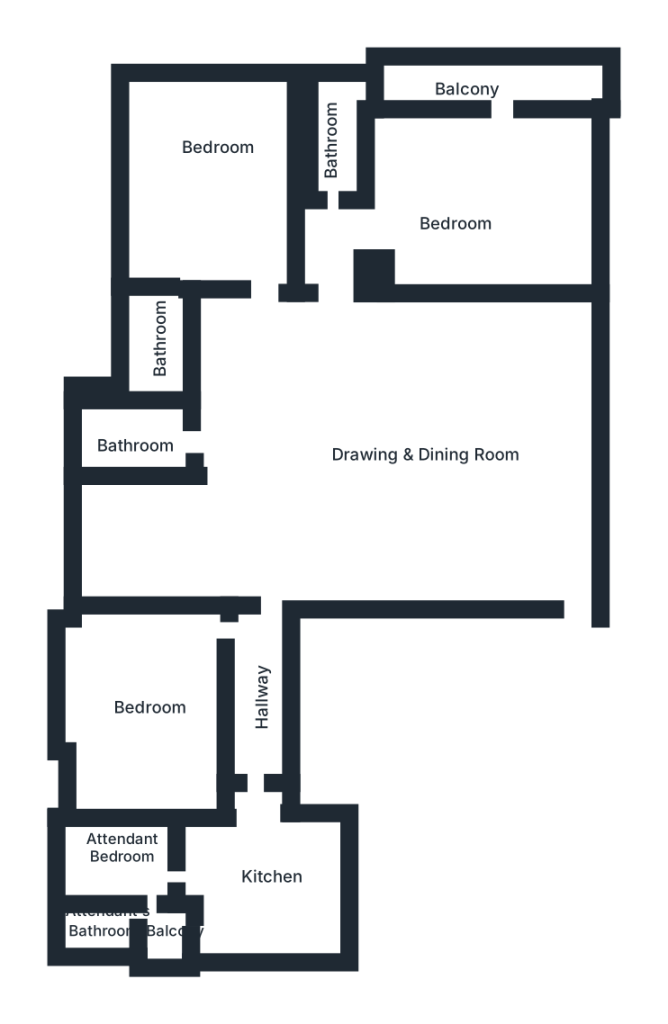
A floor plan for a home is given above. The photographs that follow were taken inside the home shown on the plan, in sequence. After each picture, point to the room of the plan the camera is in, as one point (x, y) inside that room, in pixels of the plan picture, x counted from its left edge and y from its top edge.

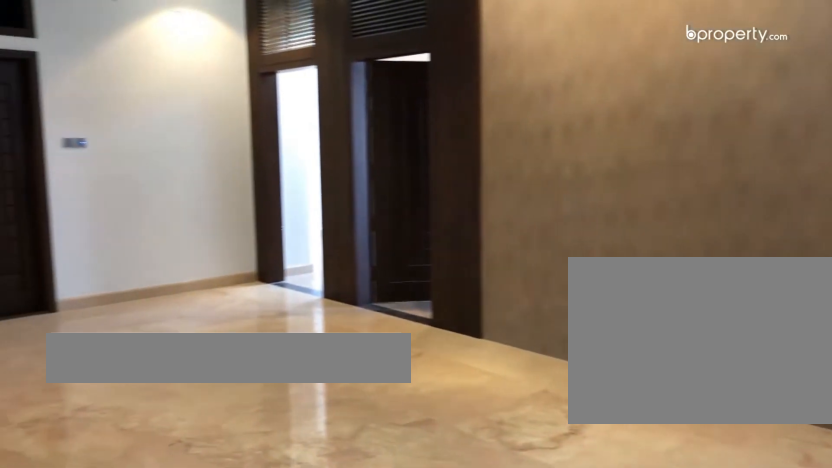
(500, 495)
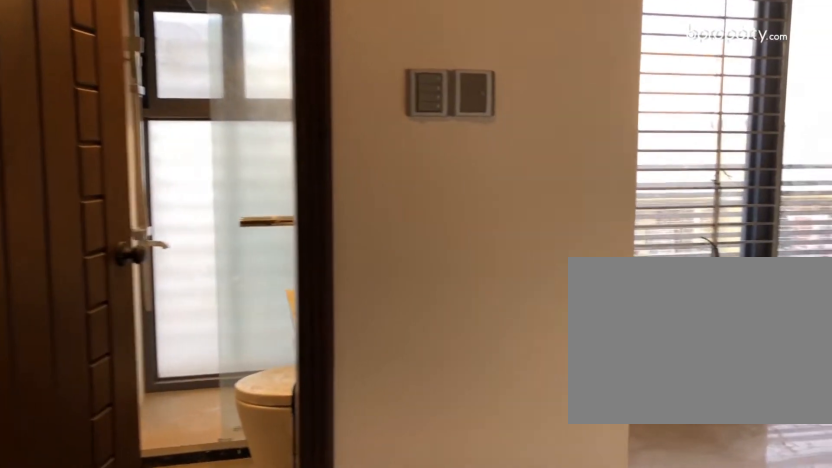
(480, 196)
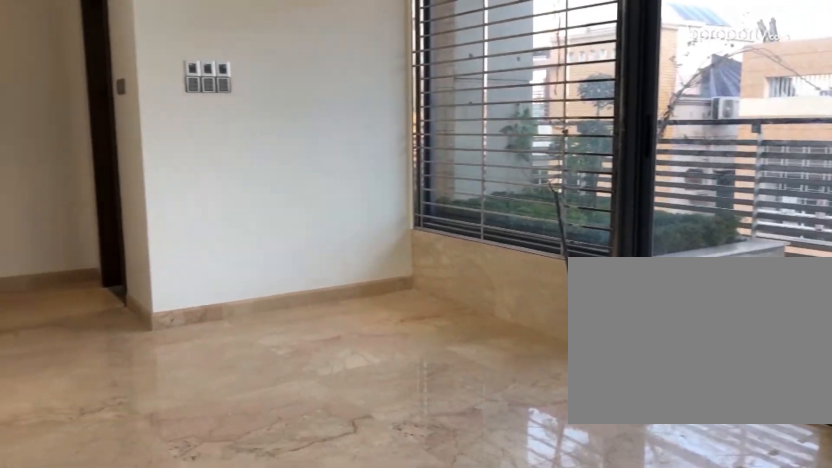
(480, 196)
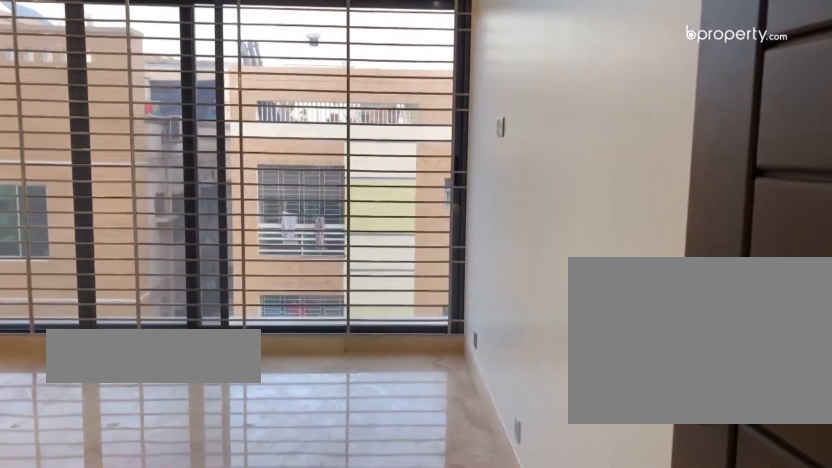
(210, 188)
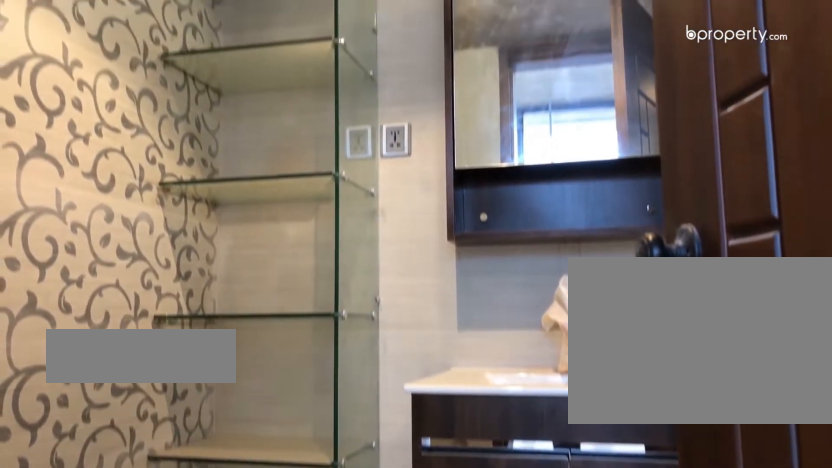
(164, 328)
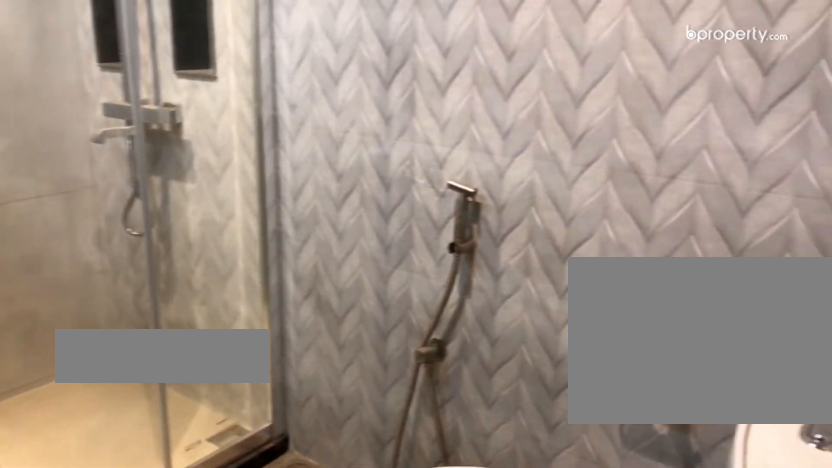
(140, 429)
